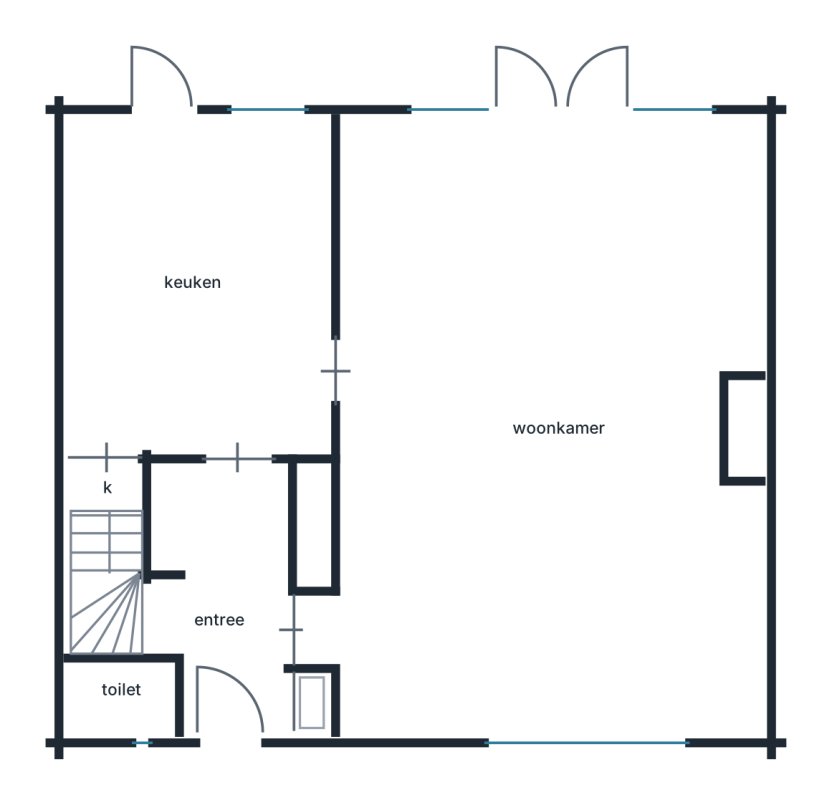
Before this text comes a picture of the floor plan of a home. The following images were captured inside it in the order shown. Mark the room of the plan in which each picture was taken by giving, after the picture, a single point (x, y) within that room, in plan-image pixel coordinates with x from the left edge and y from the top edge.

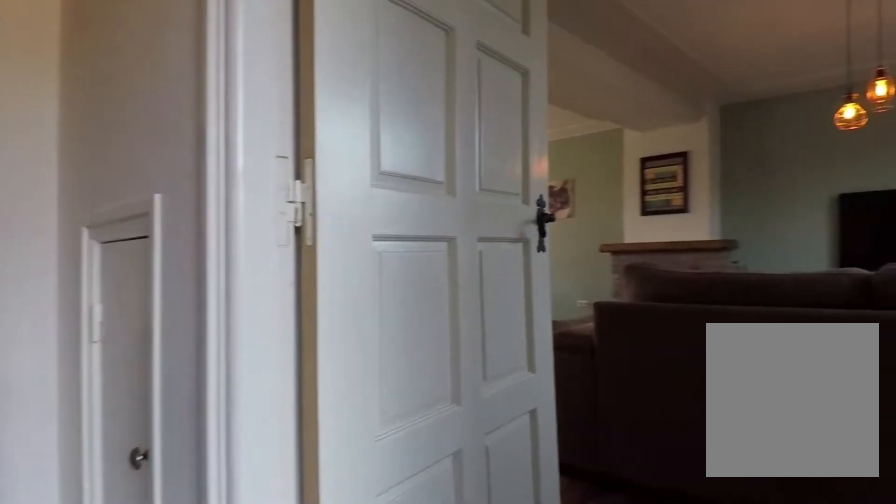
(224, 596)
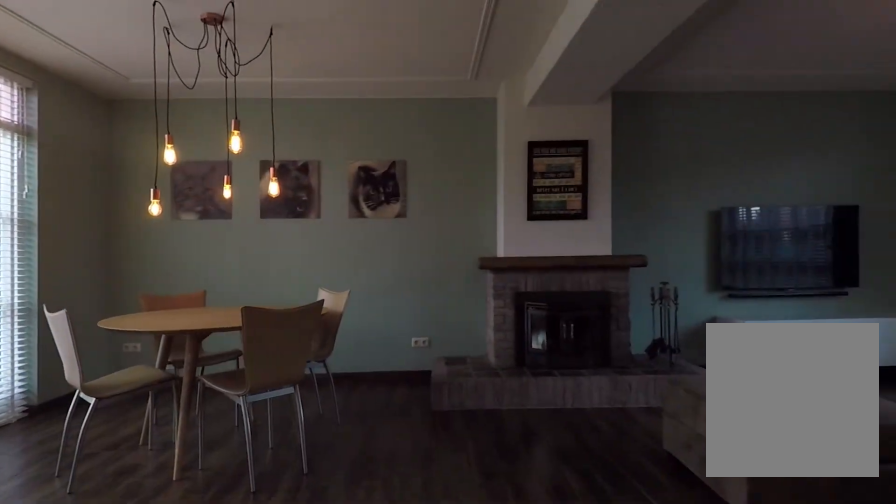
(553, 195)
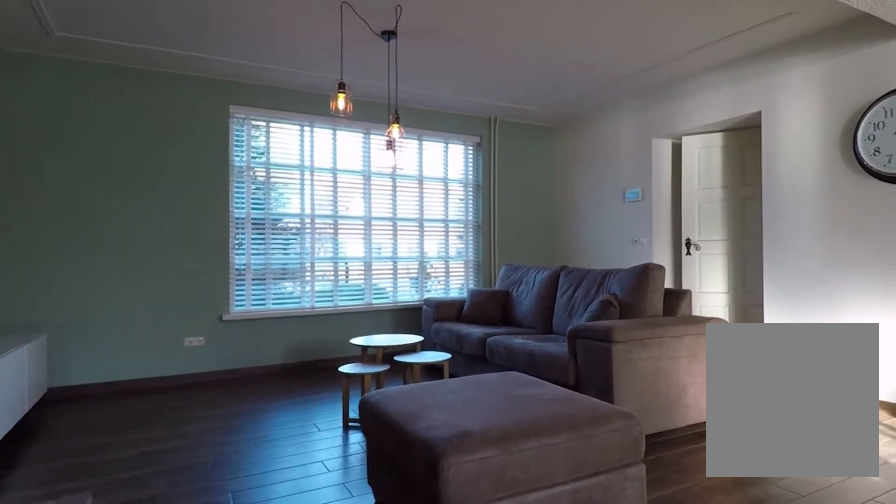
(553, 195)
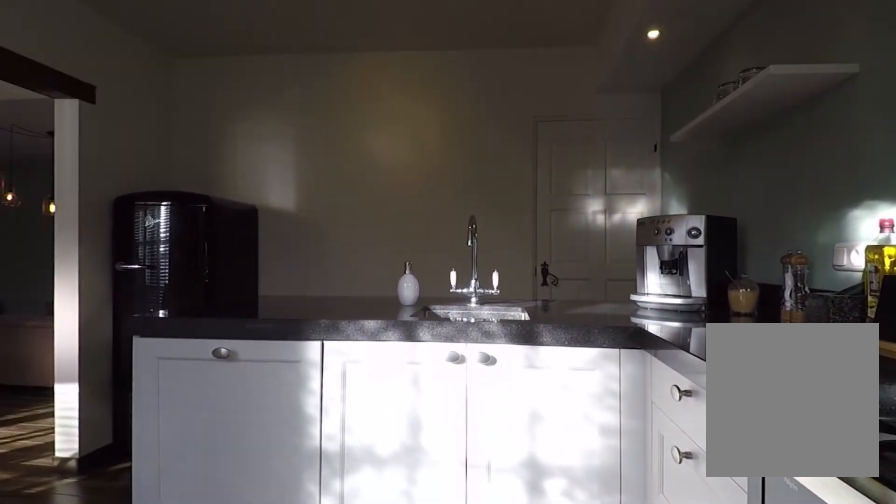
(201, 246)
